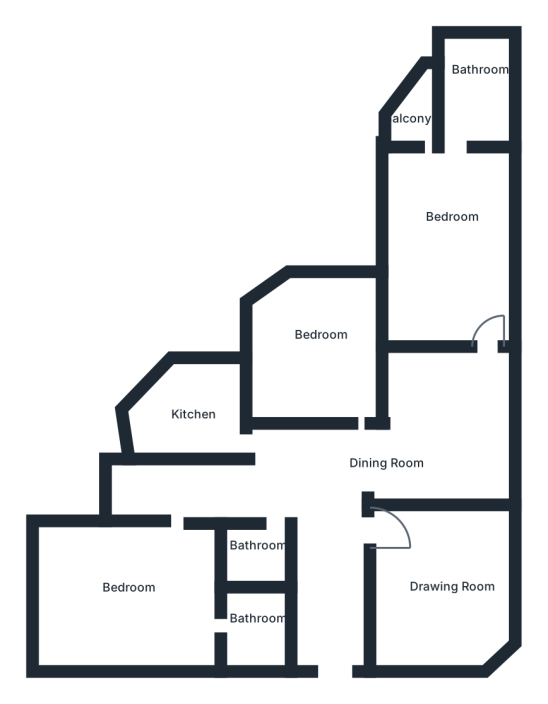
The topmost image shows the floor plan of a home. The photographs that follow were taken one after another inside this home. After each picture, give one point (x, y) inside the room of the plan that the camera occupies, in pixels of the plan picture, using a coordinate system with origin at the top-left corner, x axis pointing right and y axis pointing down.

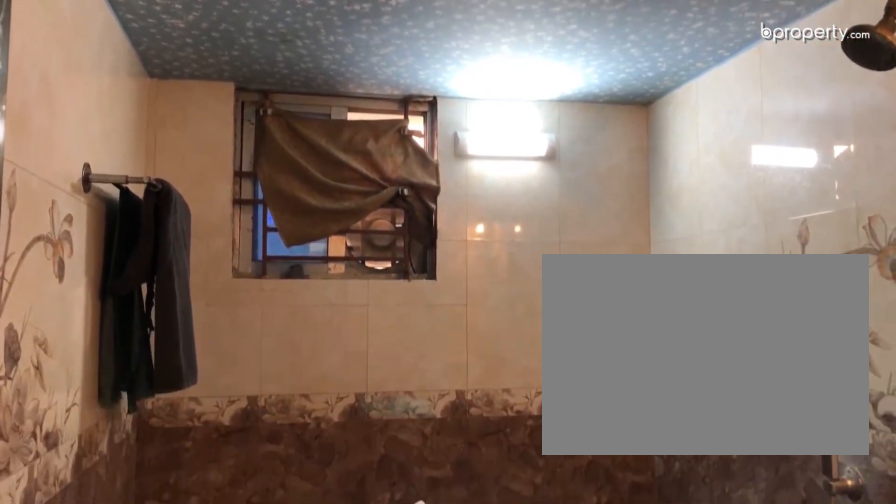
(469, 98)
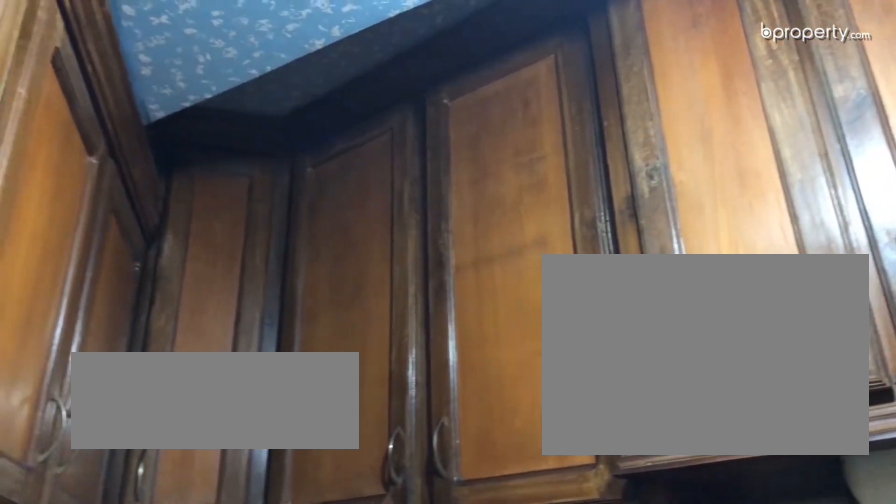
(193, 421)
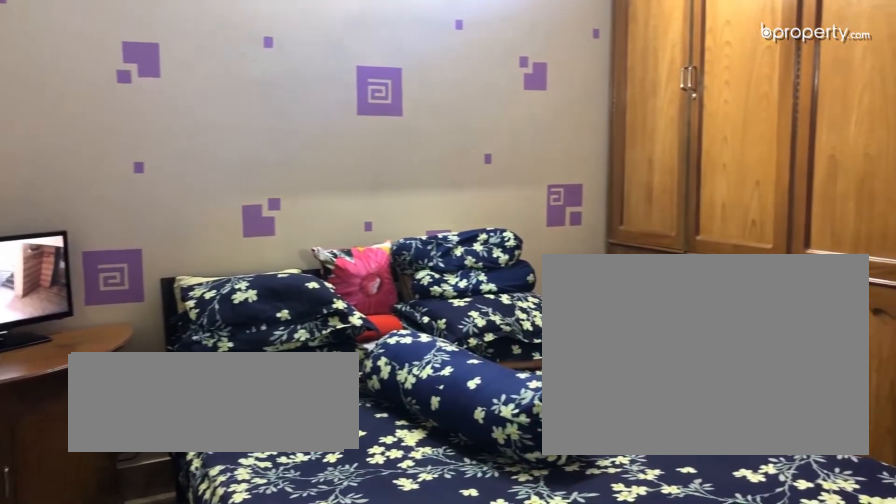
(139, 602)
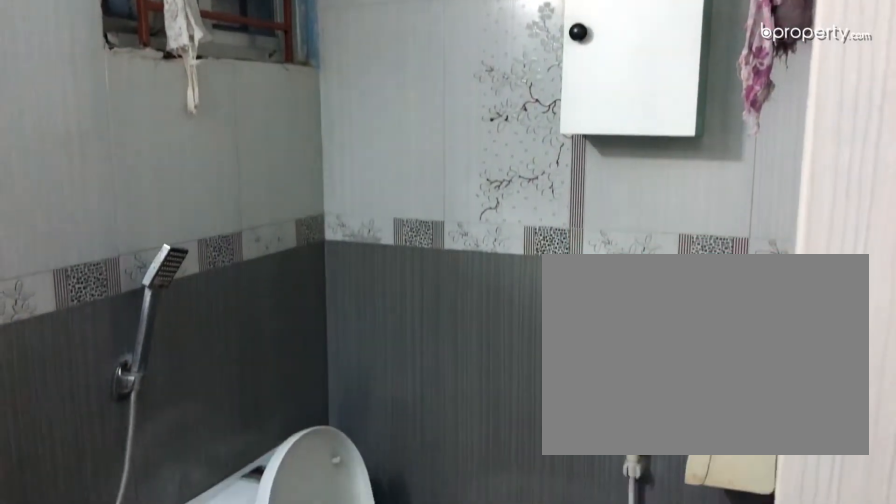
(261, 622)
